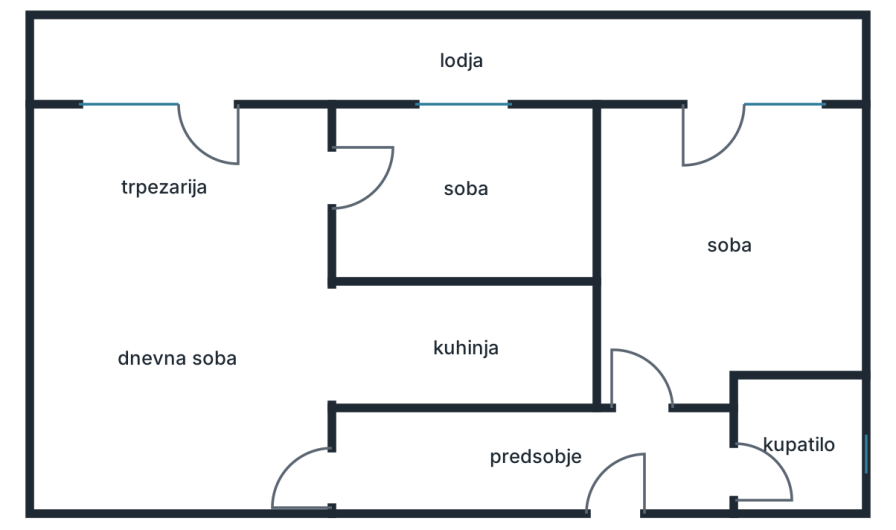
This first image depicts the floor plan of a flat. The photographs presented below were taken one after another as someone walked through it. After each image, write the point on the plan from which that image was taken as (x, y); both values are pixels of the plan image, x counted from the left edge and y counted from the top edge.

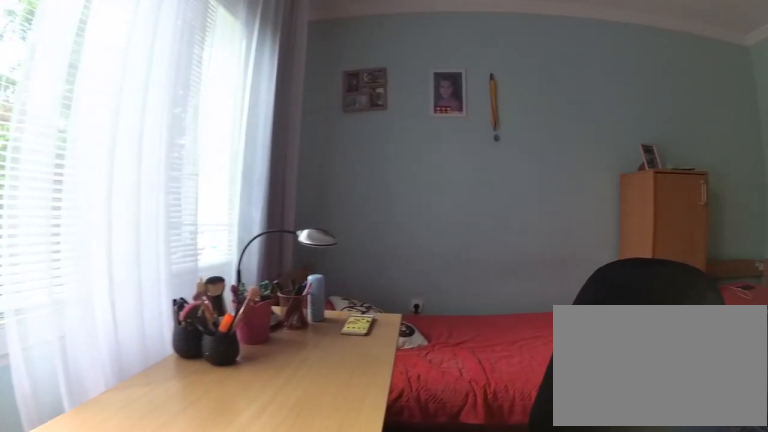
(650, 201)
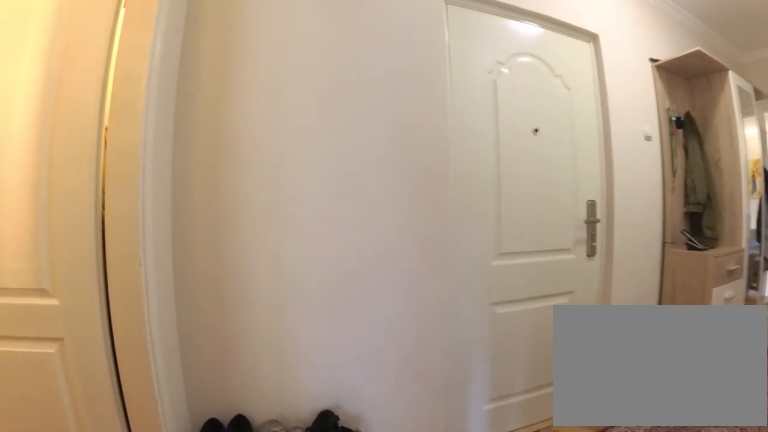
(645, 397)
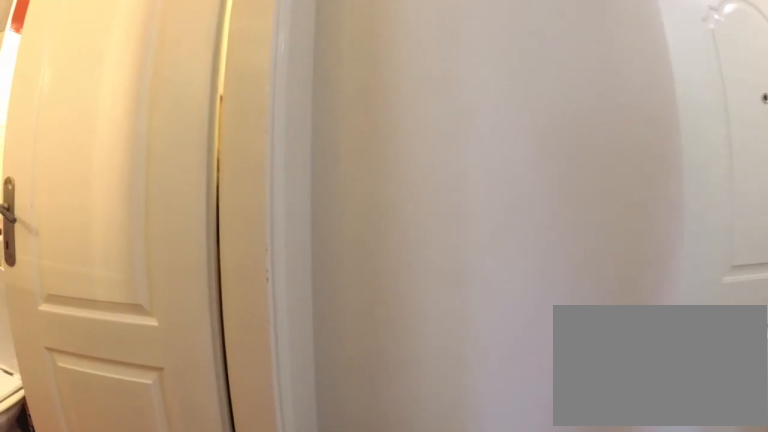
(658, 431)
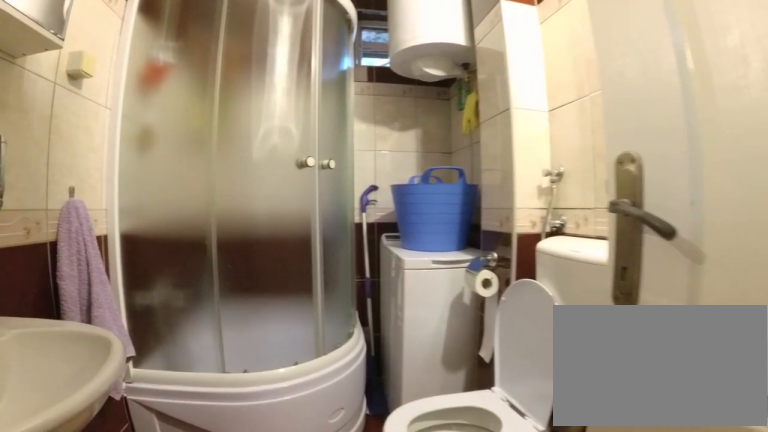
(712, 458)
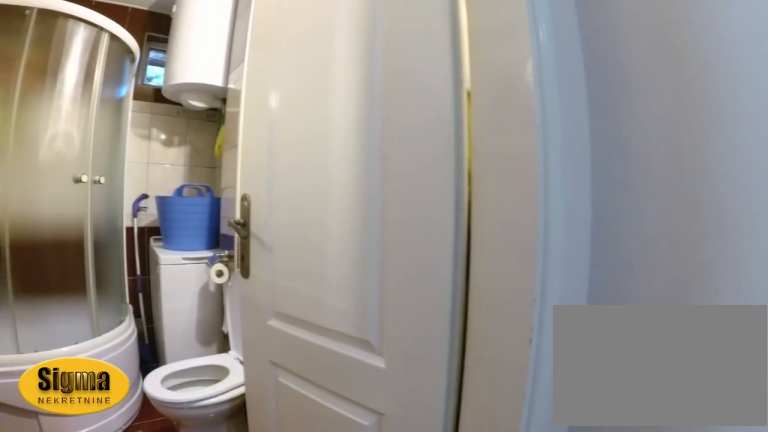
(655, 446)
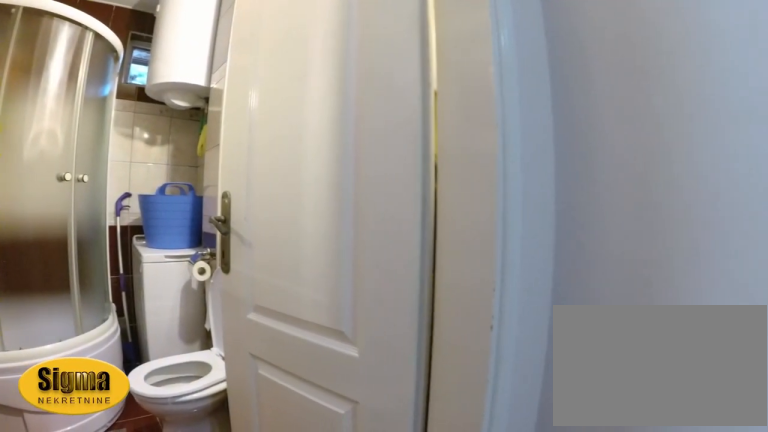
(657, 443)
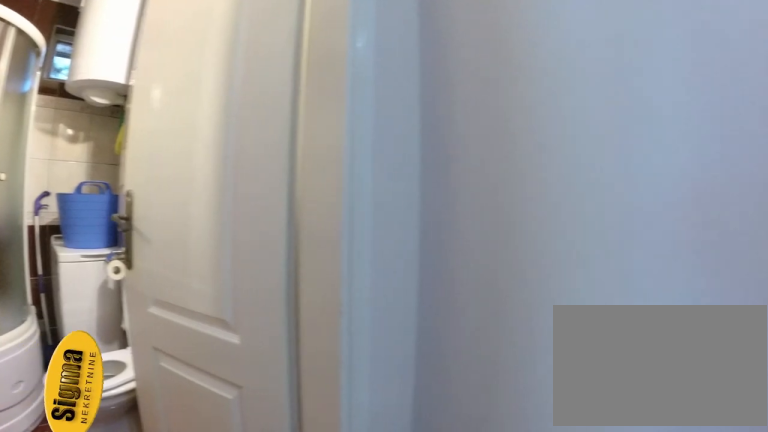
(665, 440)
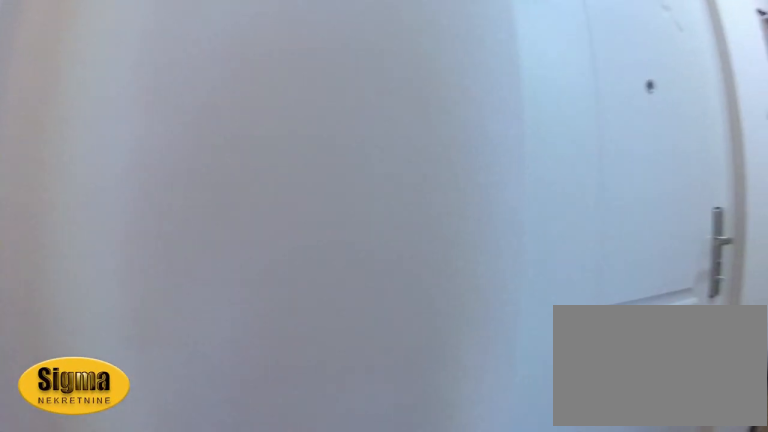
(681, 440)
